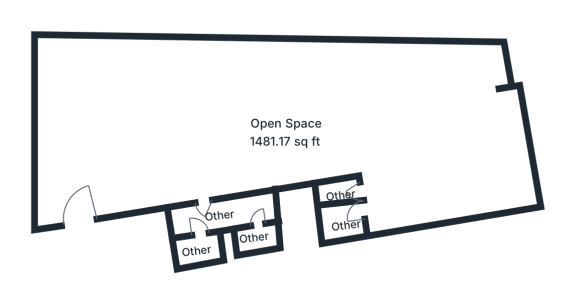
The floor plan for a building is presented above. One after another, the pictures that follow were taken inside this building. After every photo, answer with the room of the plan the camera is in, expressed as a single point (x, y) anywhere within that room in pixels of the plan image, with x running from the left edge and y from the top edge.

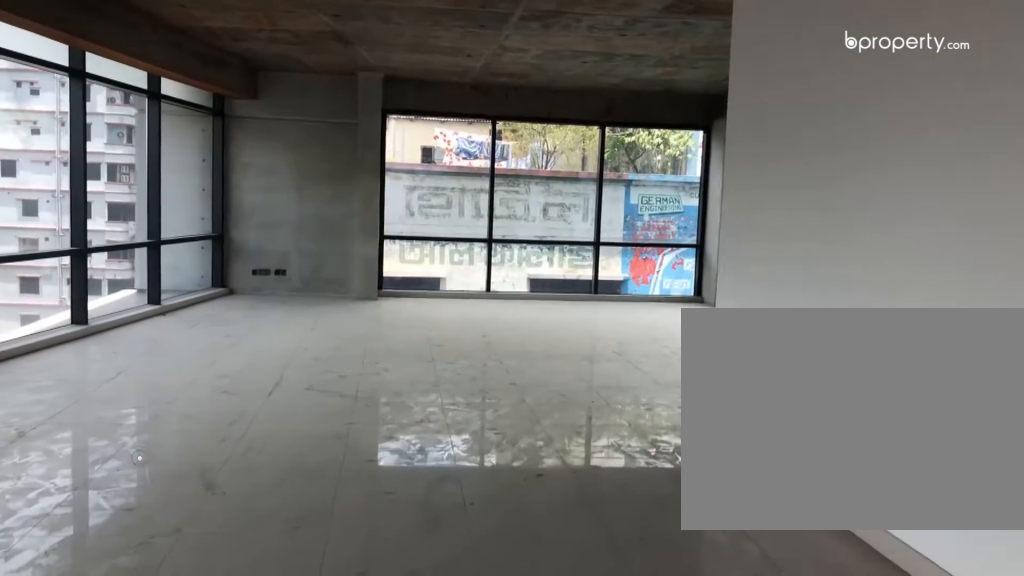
(320, 101)
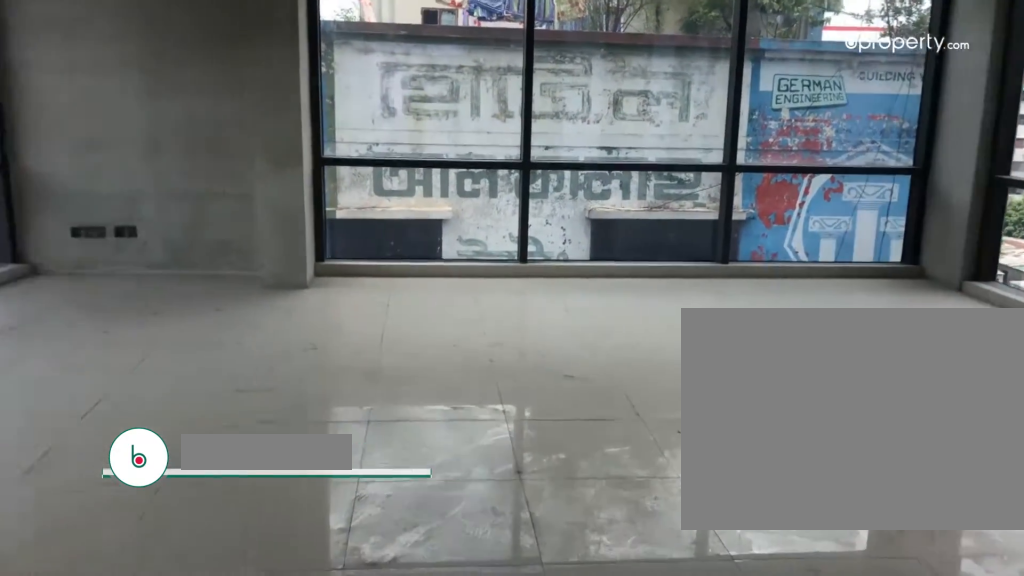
(395, 114)
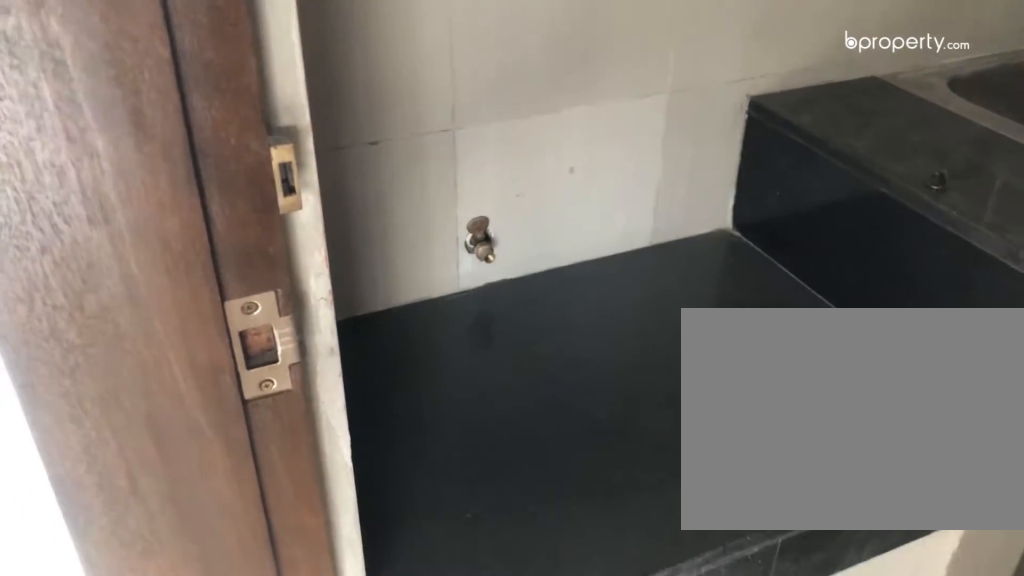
(334, 189)
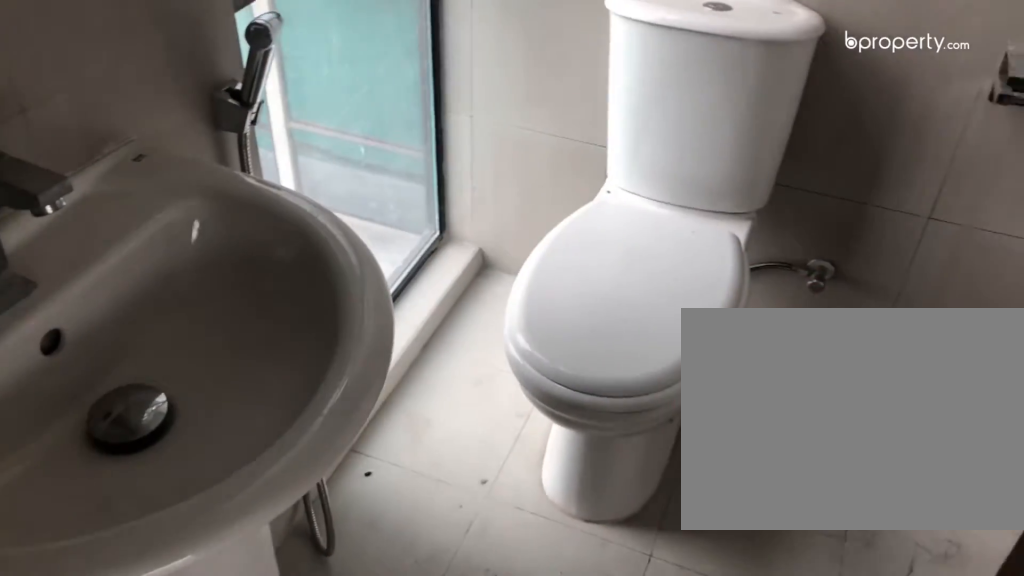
(344, 225)
